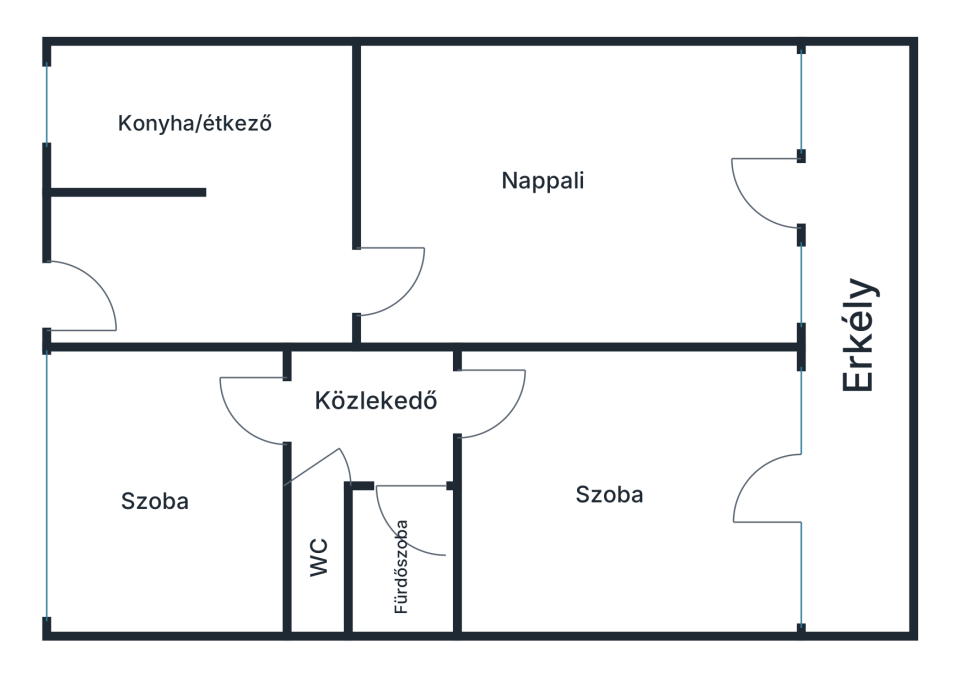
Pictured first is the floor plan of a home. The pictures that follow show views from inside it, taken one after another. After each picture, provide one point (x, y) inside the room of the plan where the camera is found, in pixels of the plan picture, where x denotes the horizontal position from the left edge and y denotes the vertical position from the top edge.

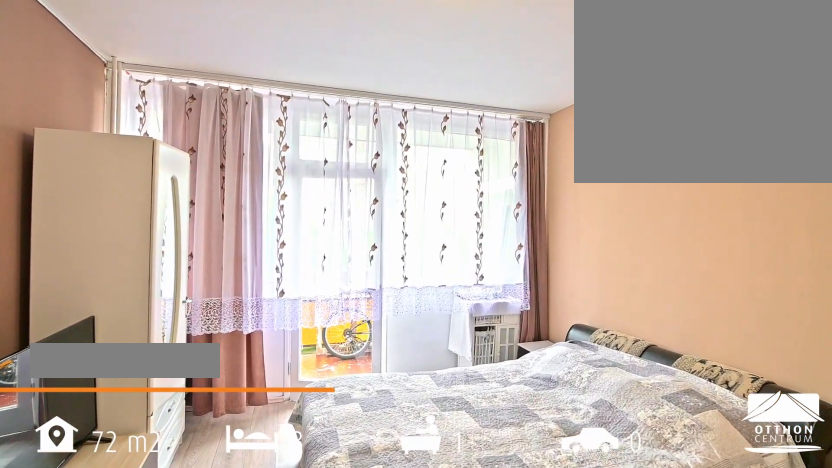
(610, 537)
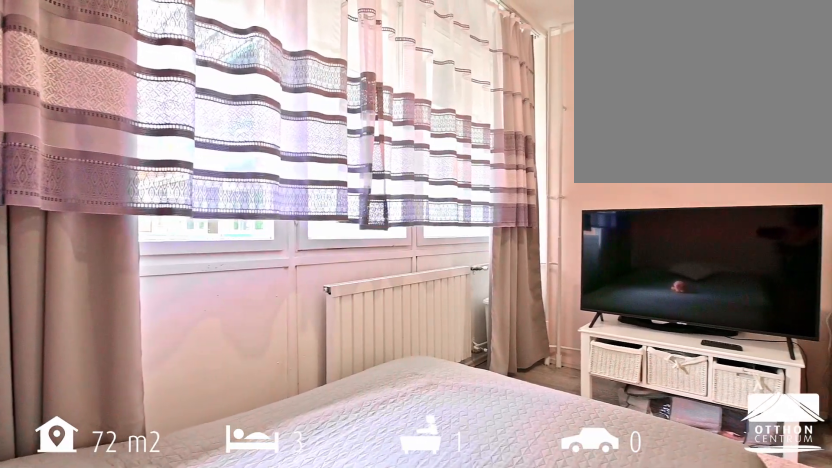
(161, 547)
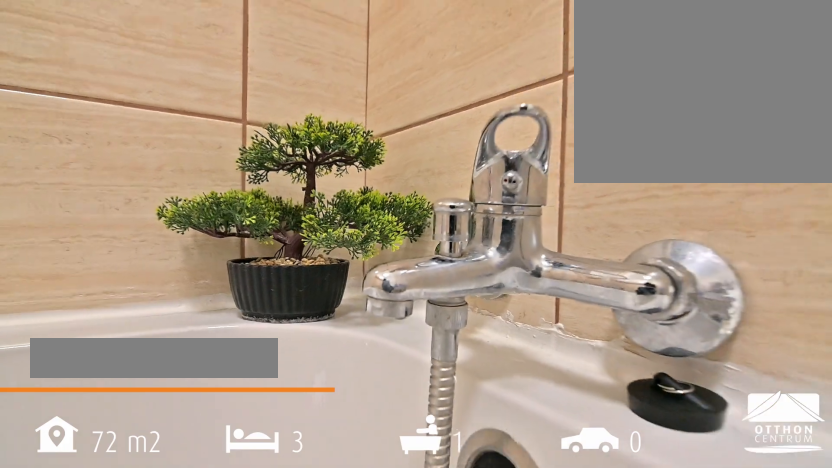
(430, 570)
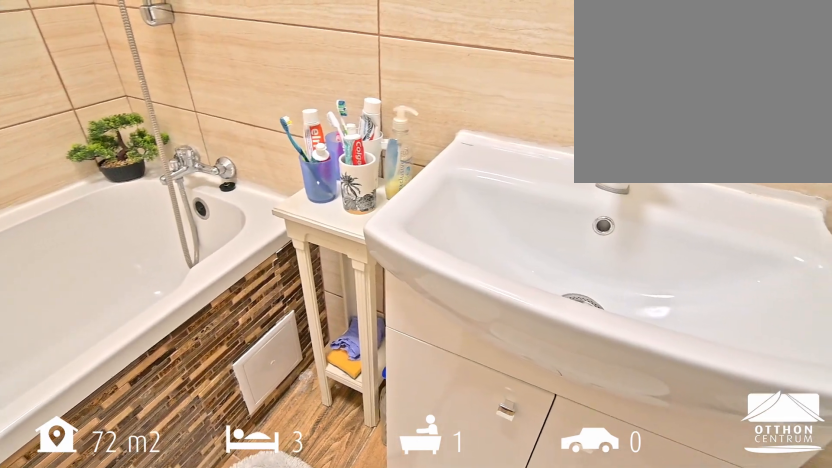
(430, 570)
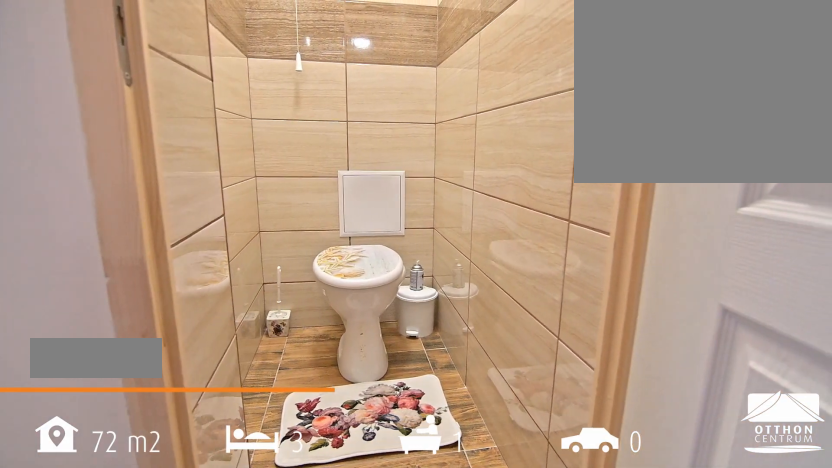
(321, 598)
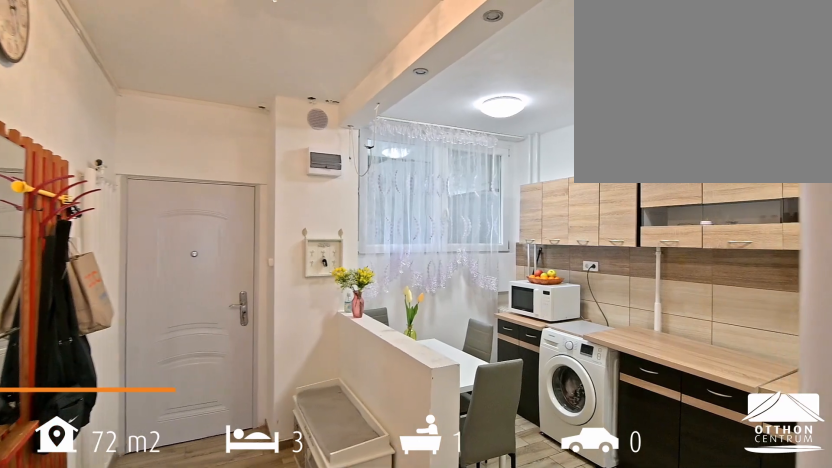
(203, 169)
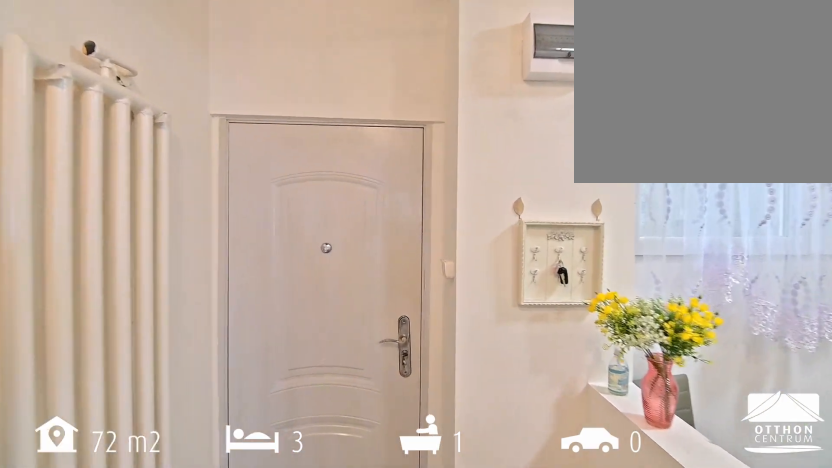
(203, 169)
